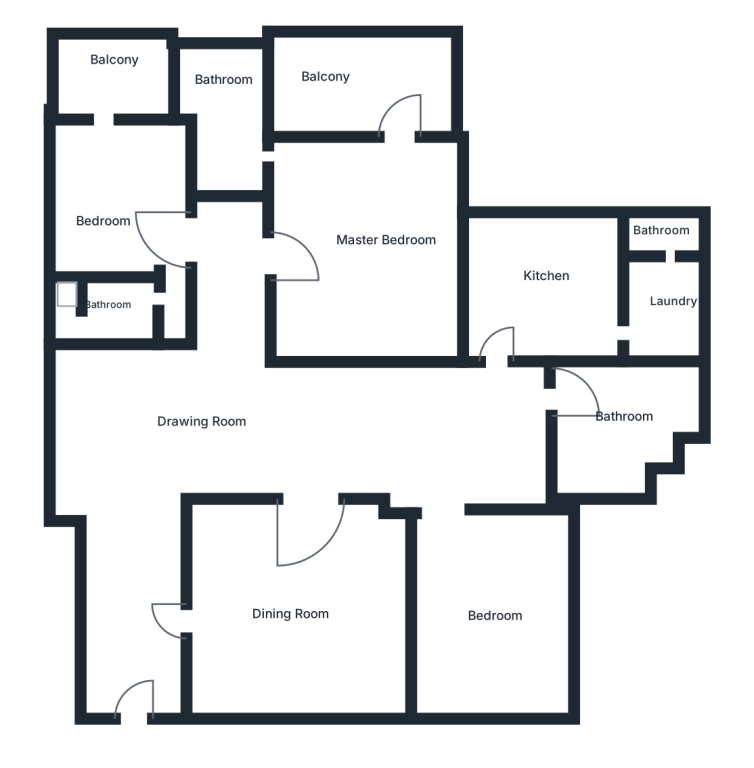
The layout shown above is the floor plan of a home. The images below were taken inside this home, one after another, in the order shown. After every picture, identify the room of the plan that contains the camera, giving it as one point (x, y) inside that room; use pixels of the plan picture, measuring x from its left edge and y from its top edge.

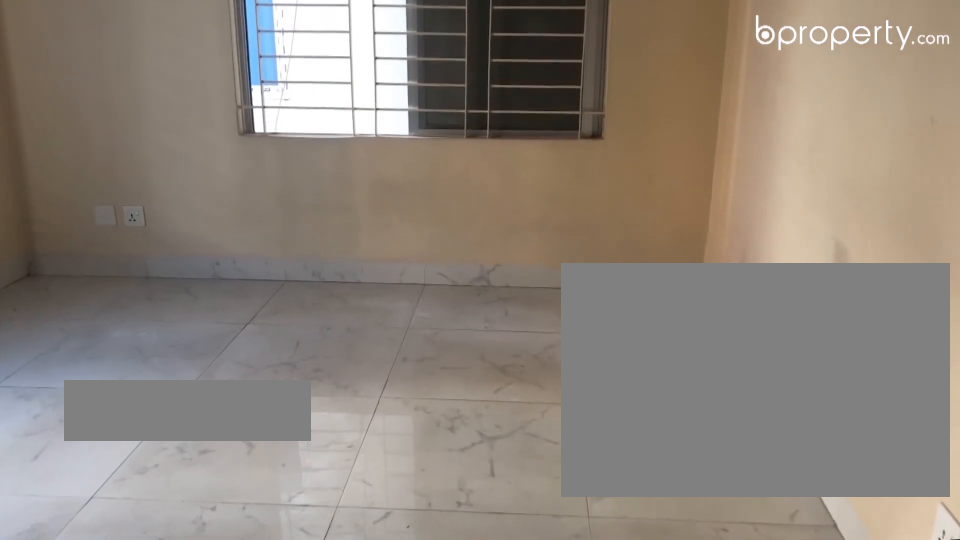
(478, 587)
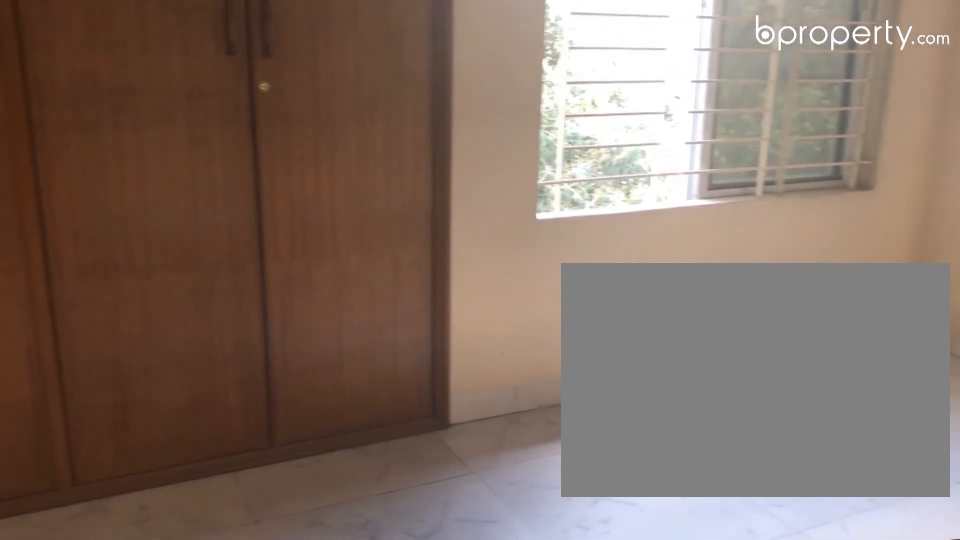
(478, 587)
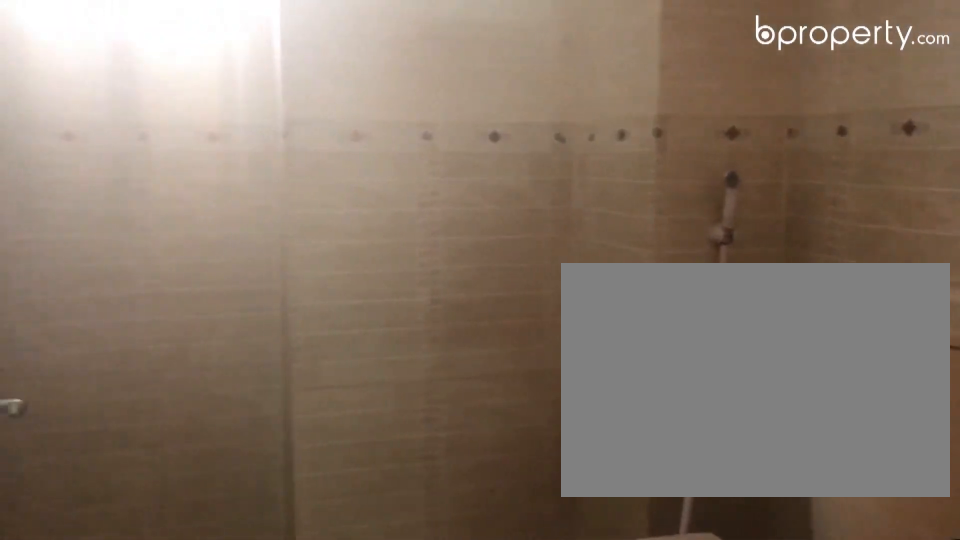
(629, 411)
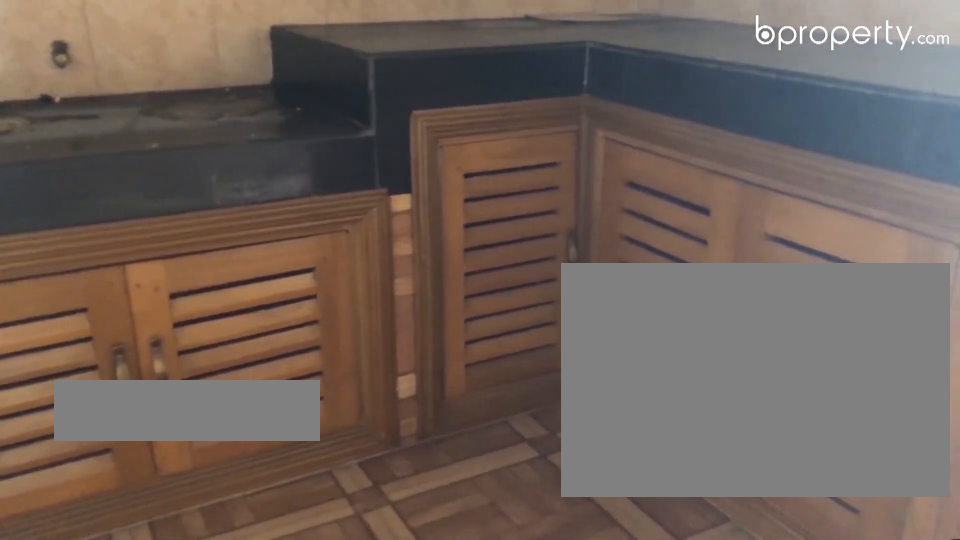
(538, 292)
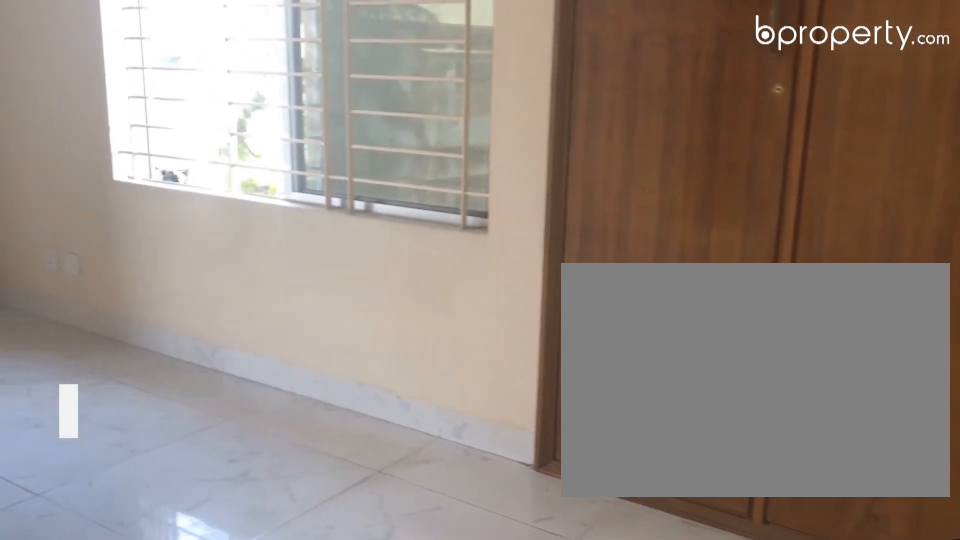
(366, 244)
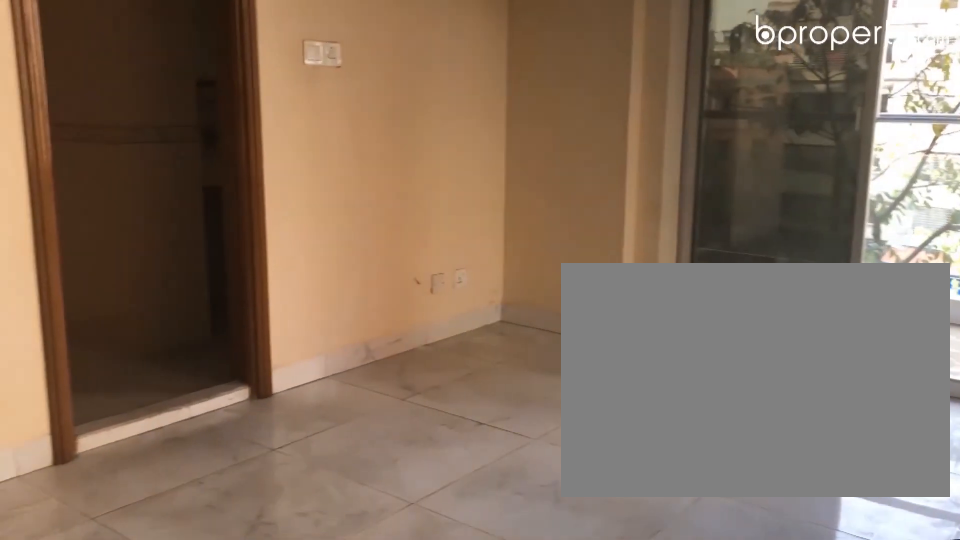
(366, 244)
